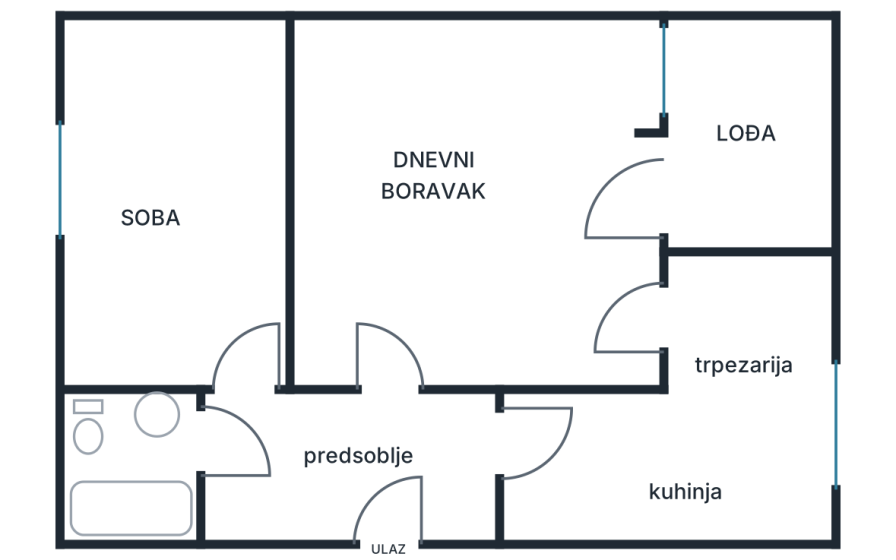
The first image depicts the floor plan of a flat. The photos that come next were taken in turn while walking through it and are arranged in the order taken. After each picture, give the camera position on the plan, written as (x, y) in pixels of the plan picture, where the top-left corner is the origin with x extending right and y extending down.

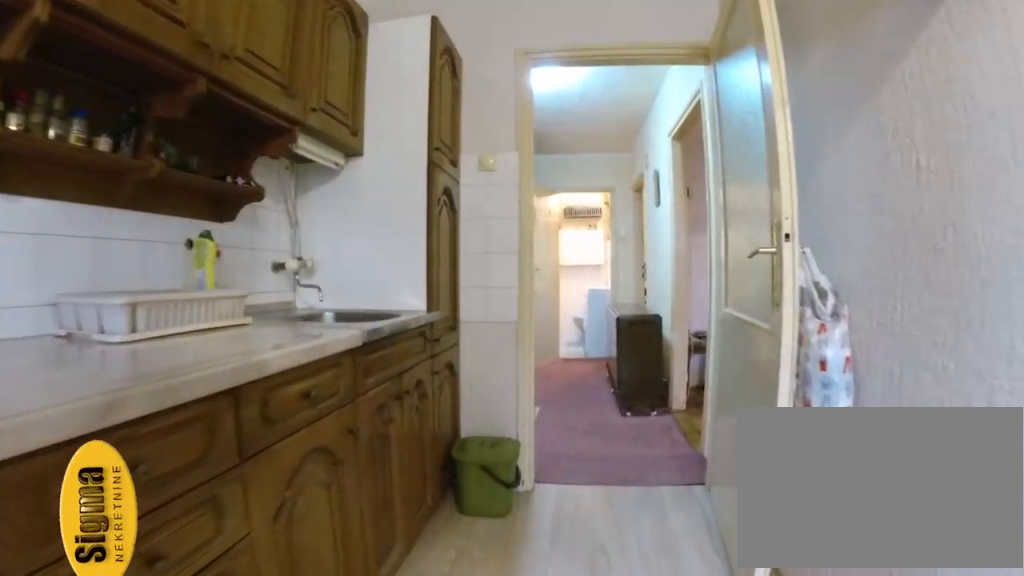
(683, 444)
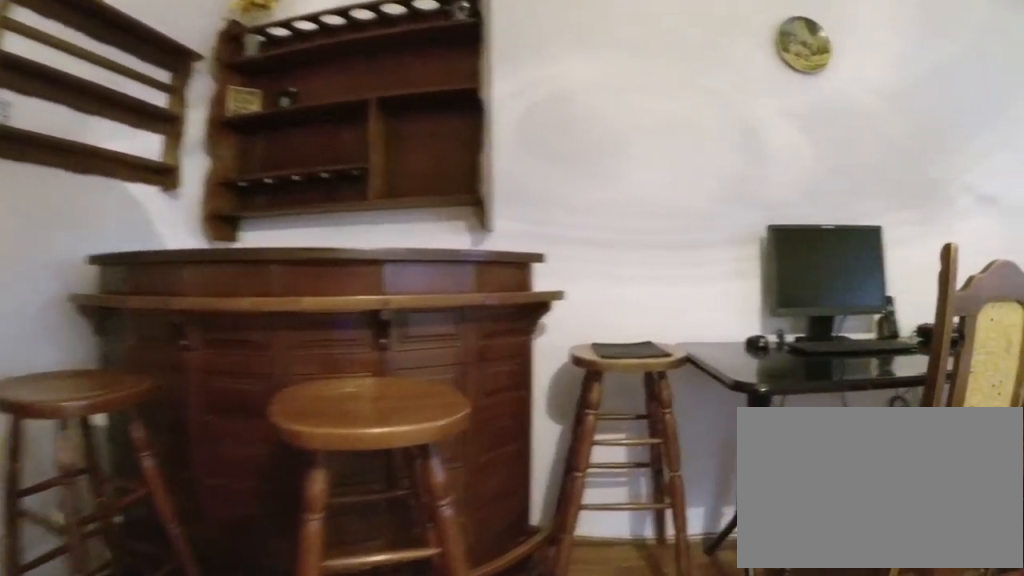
(403, 233)
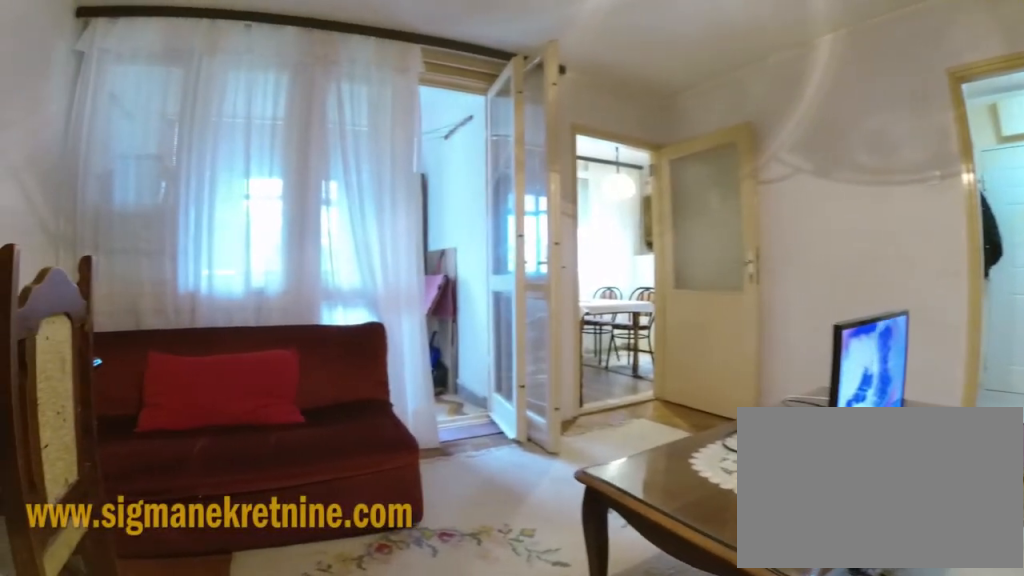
(343, 147)
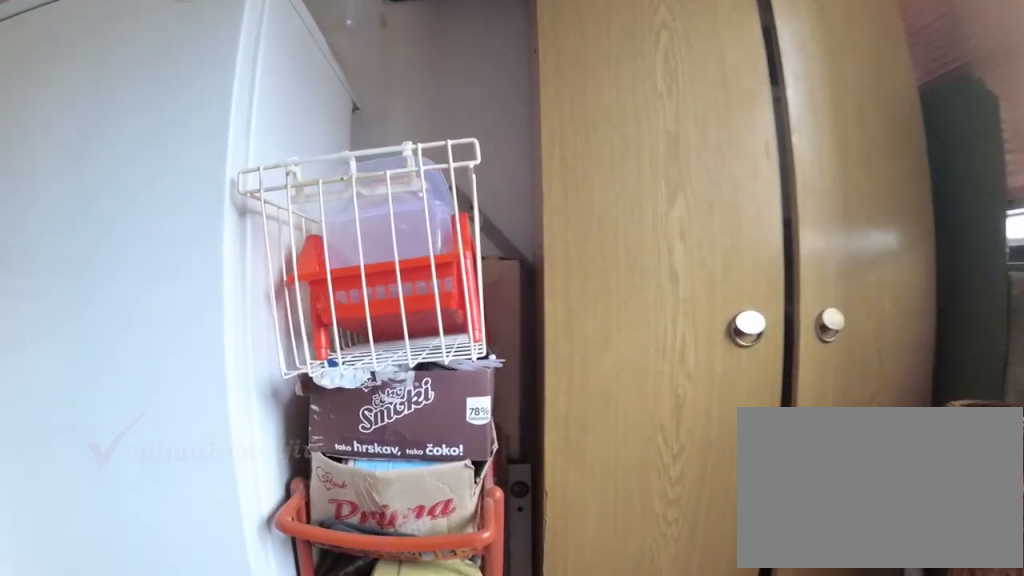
(762, 108)
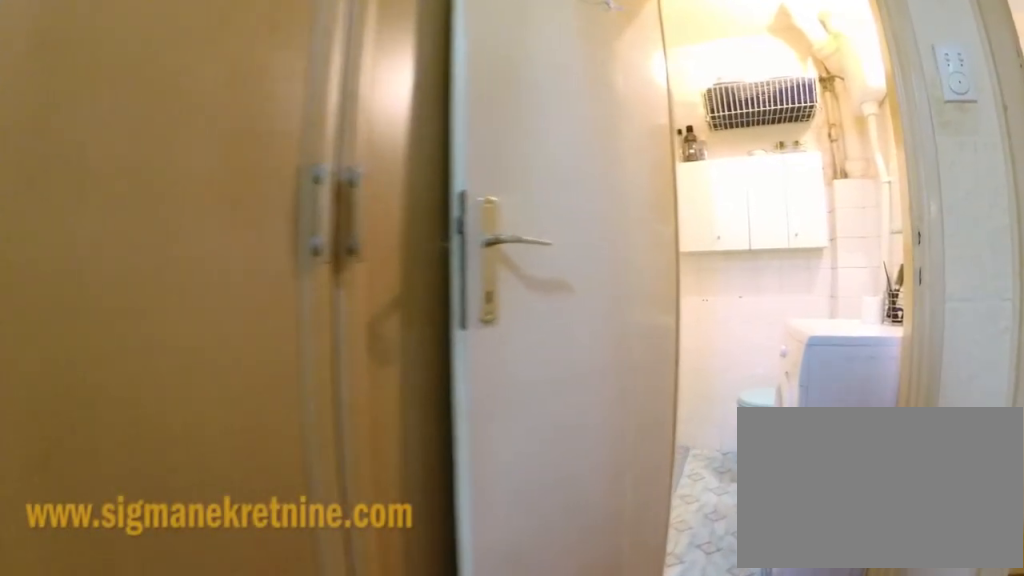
(315, 438)
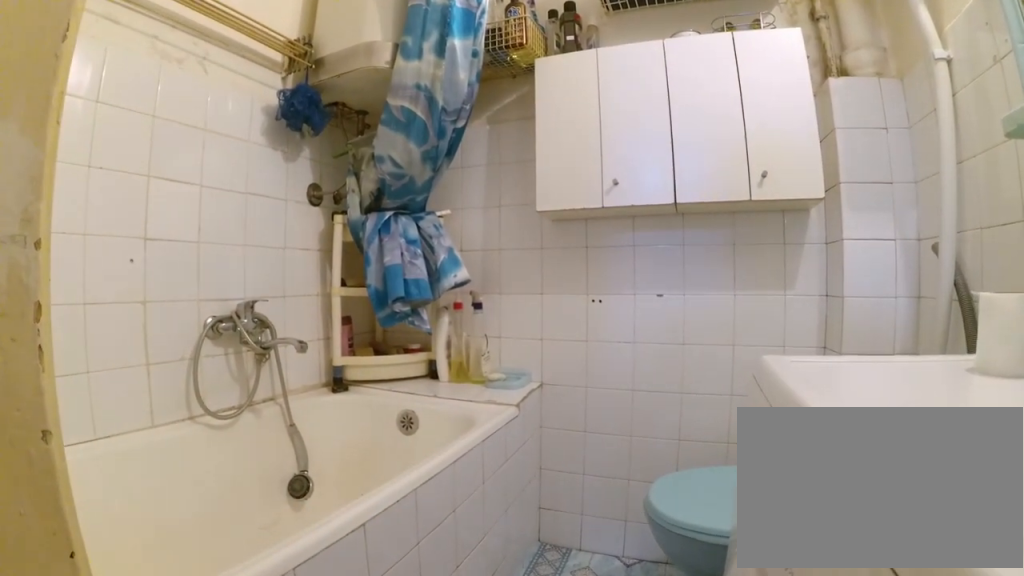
(215, 437)
